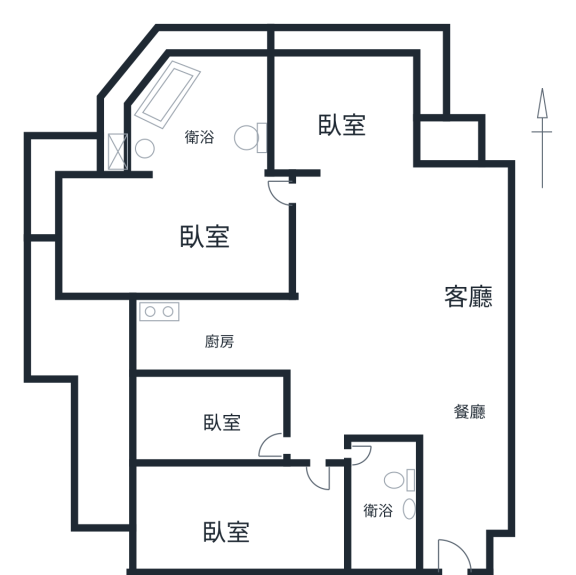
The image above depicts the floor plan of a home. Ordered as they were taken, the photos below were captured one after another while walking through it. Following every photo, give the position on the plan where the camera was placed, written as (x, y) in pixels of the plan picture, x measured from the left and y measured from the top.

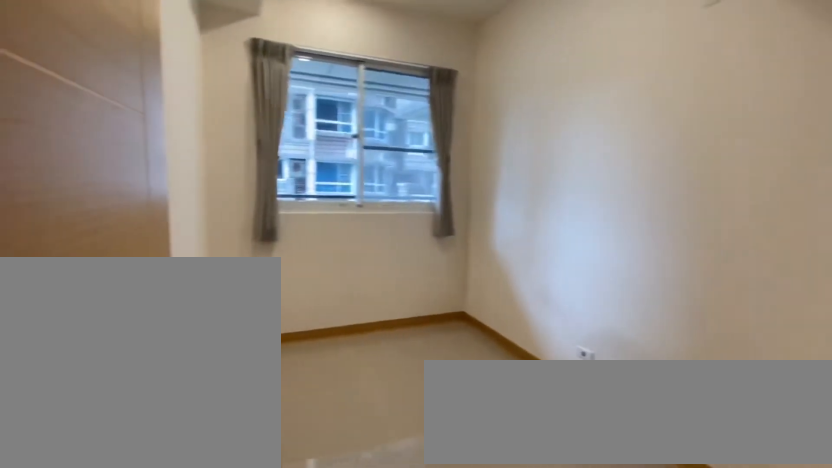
(230, 416)
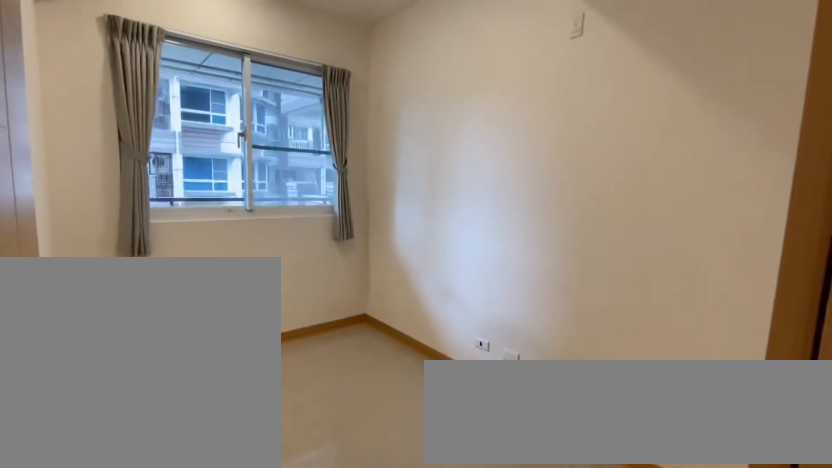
(230, 390)
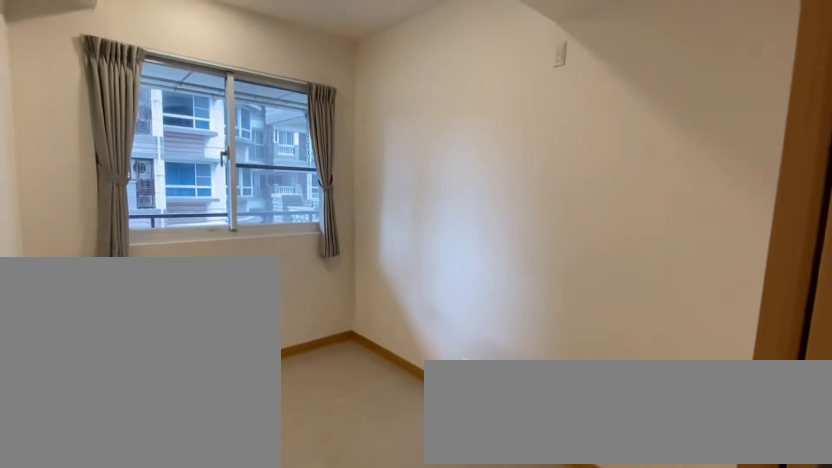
(230, 390)
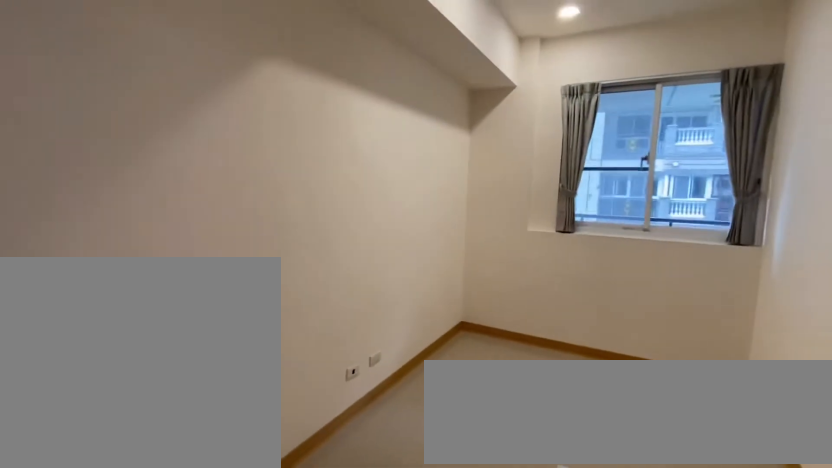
(250, 478)
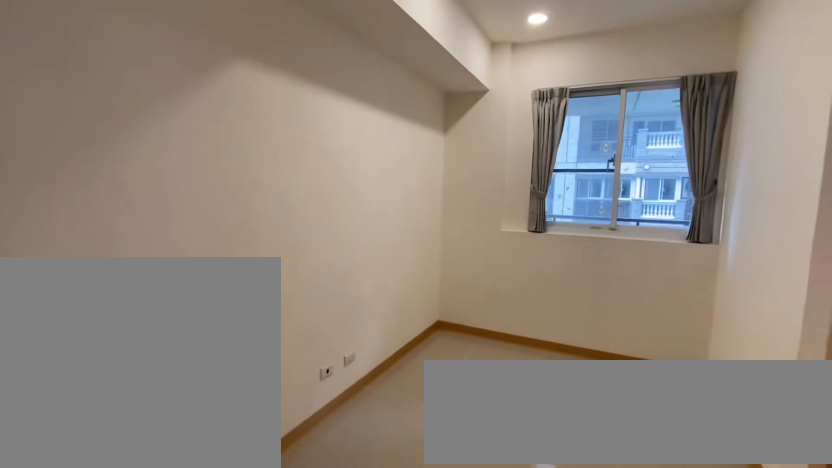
(250, 478)
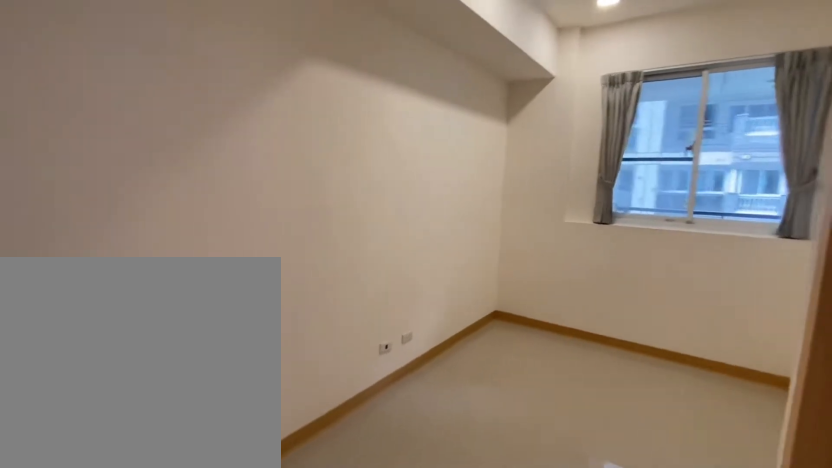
(252, 479)
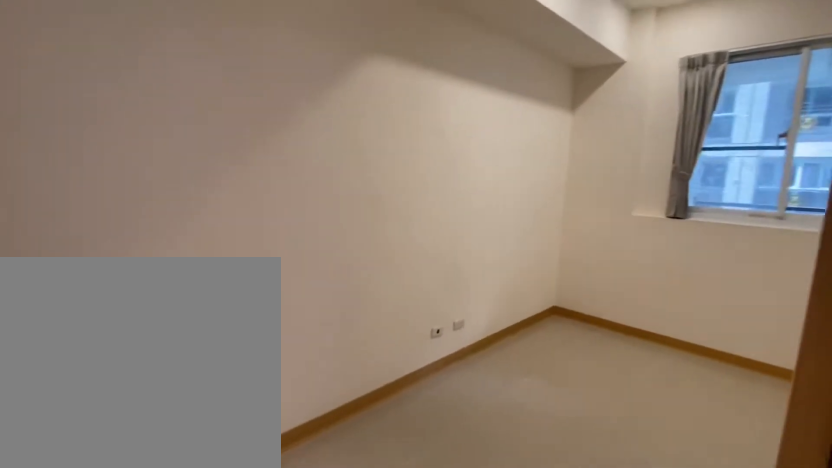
(250, 498)
